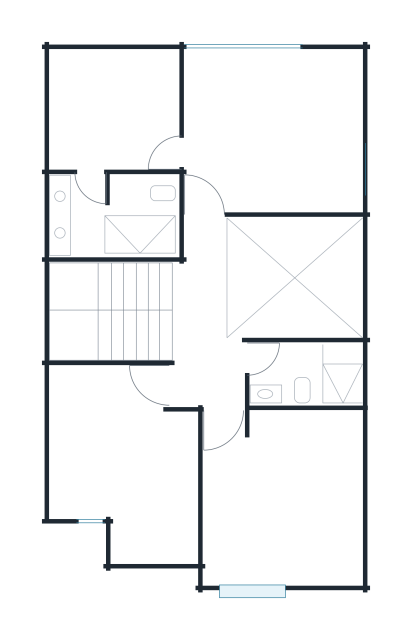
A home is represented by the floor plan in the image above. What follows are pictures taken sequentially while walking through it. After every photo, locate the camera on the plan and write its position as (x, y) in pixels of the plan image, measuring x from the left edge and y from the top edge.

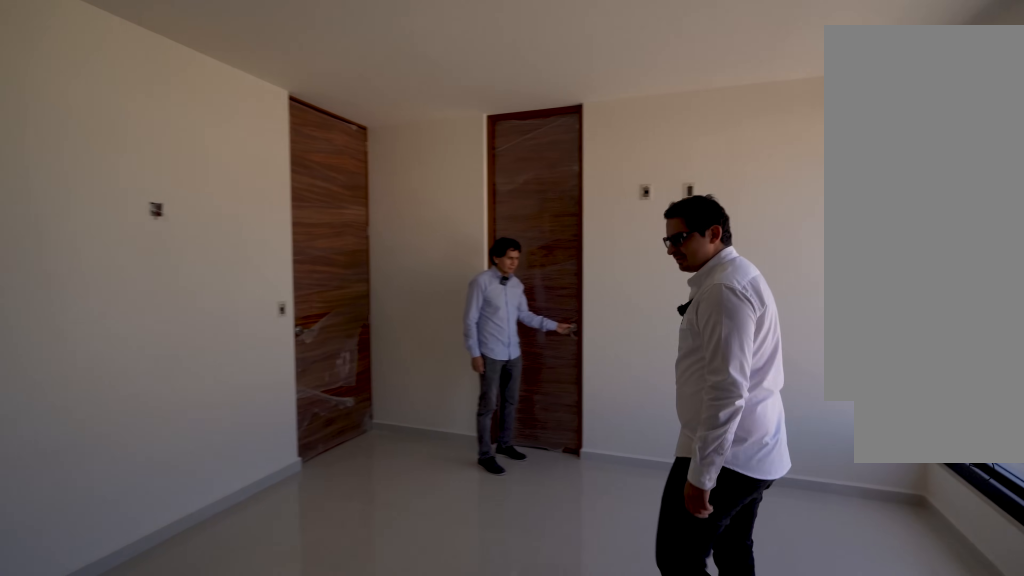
(330, 130)
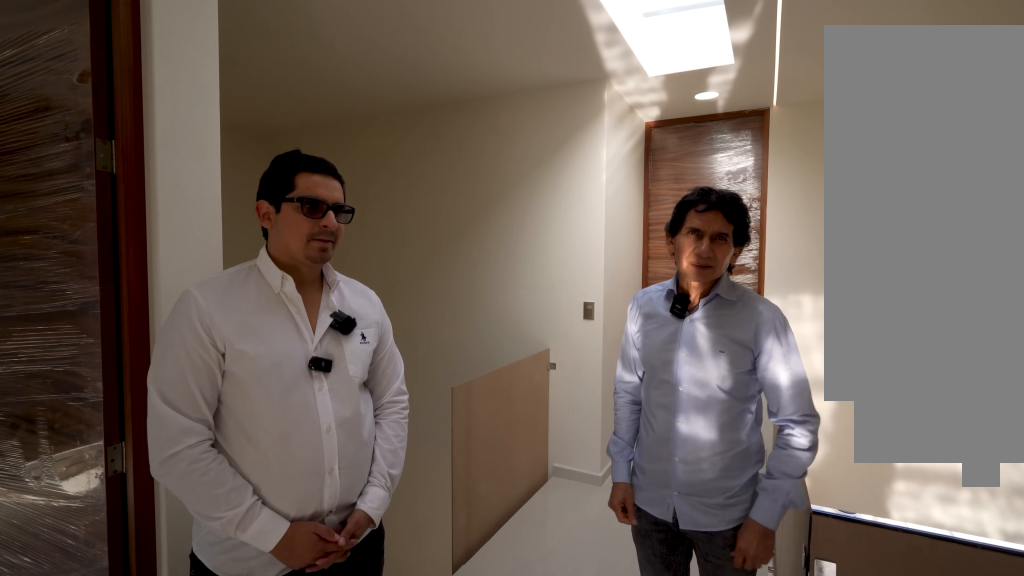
(223, 422)
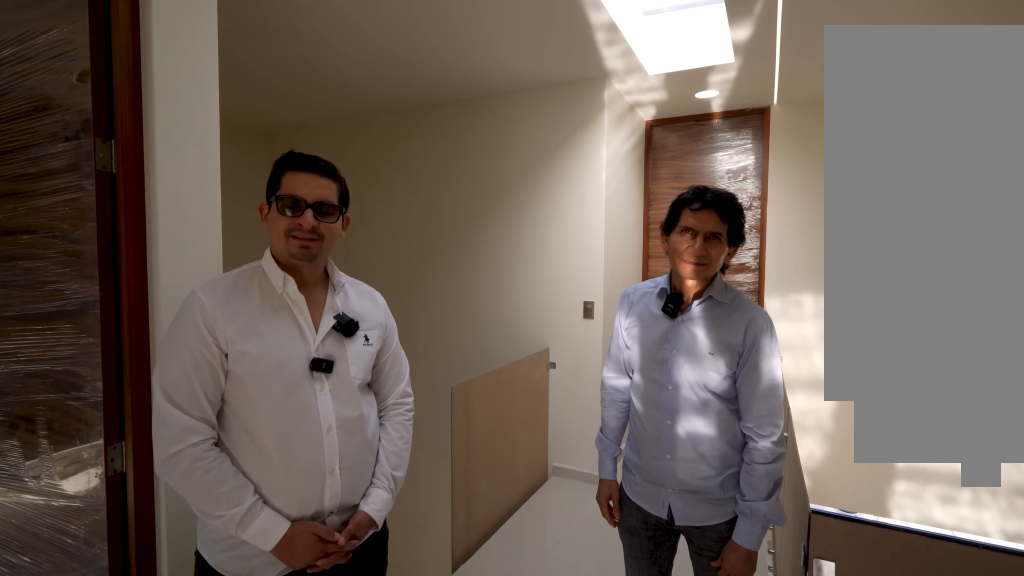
(223, 422)
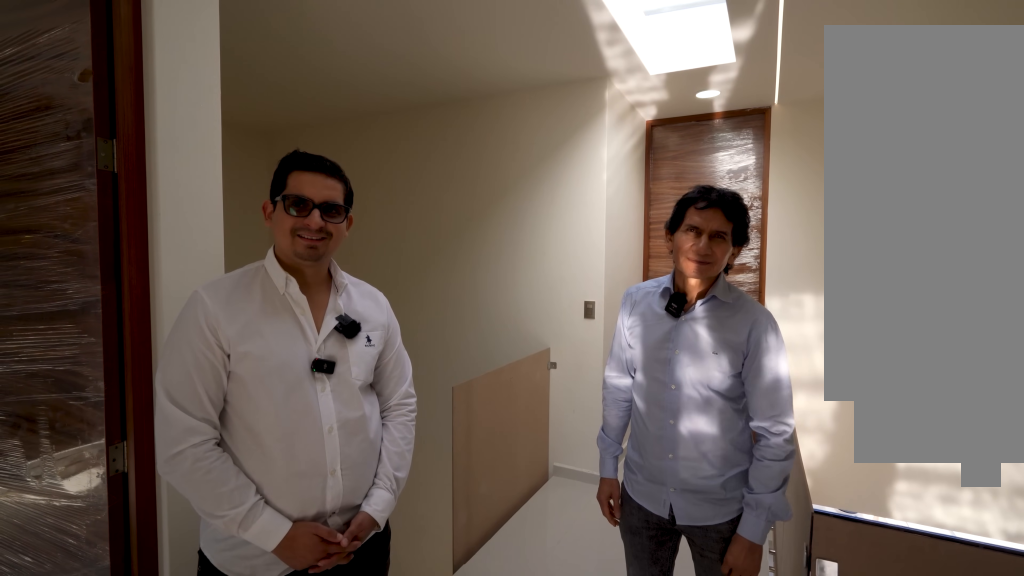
(223, 422)
